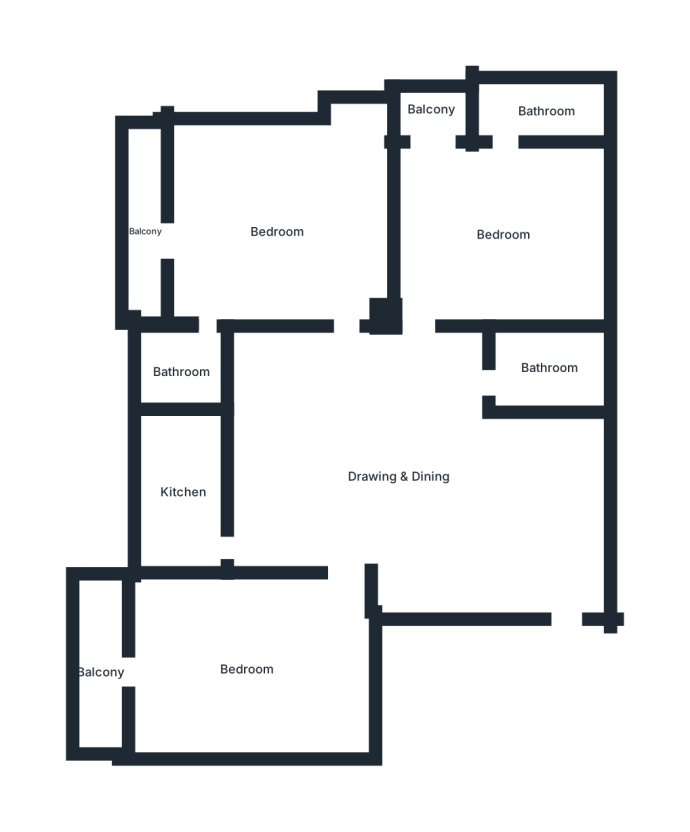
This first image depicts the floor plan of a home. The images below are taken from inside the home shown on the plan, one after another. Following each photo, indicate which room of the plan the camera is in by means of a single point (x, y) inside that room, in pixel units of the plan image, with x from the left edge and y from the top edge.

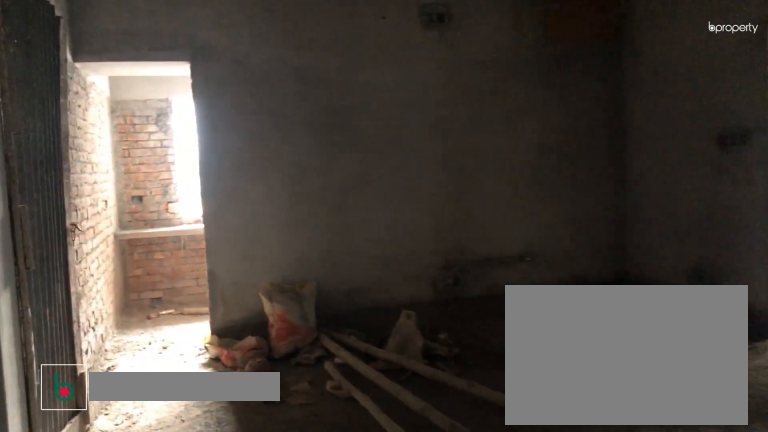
(401, 476)
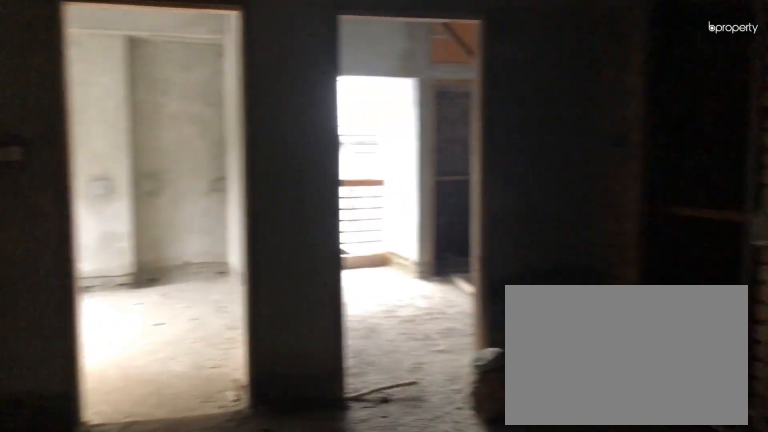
(401, 476)
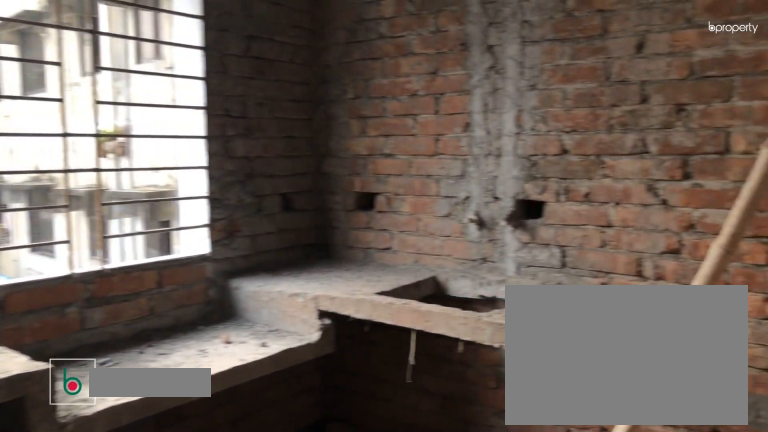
(188, 531)
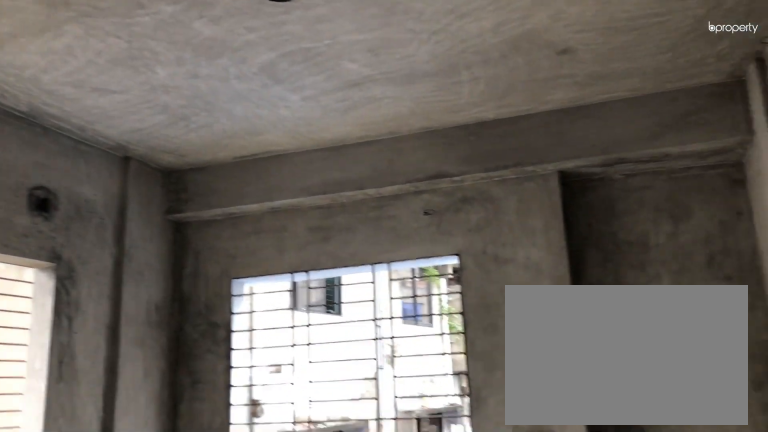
(278, 228)
